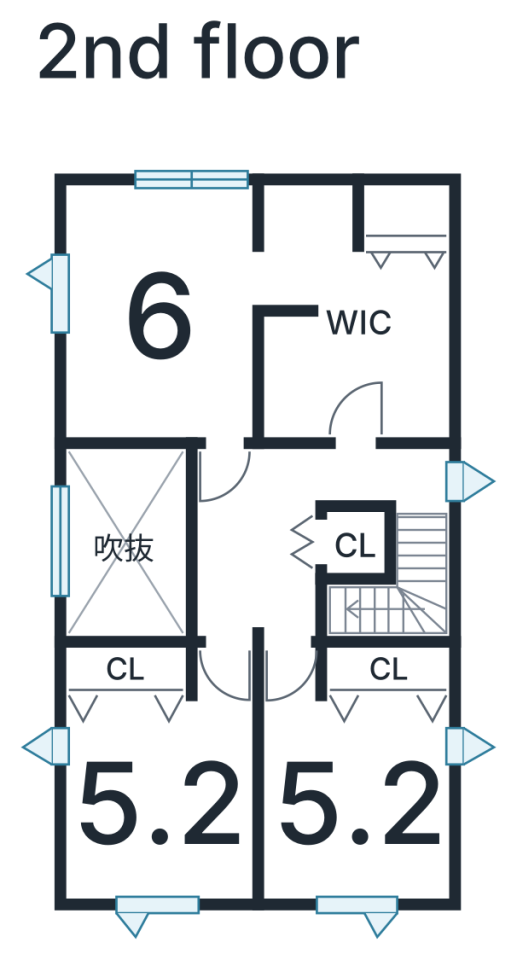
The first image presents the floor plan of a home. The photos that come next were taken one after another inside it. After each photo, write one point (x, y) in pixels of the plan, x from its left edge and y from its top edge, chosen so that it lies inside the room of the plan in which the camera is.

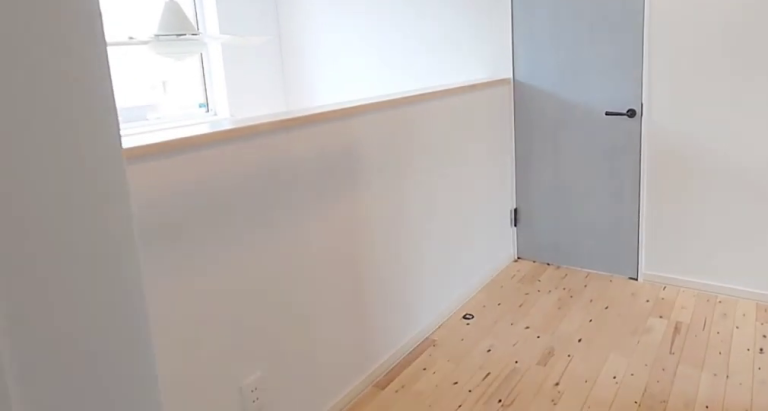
(255, 569)
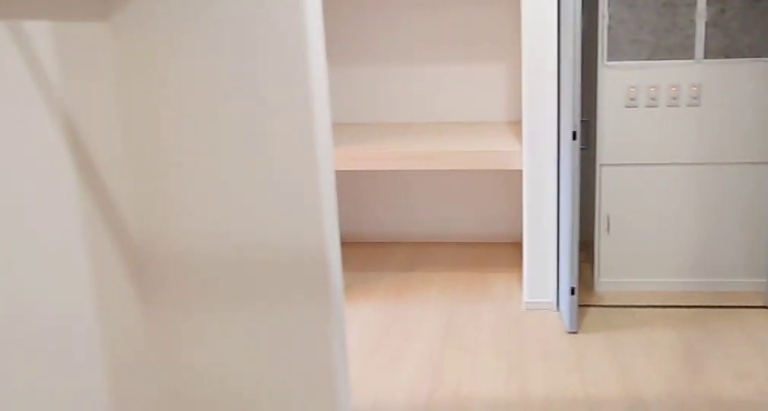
(351, 318)
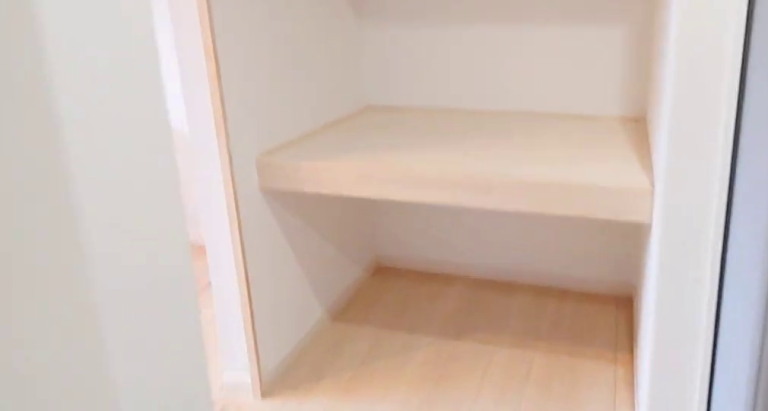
(351, 318)
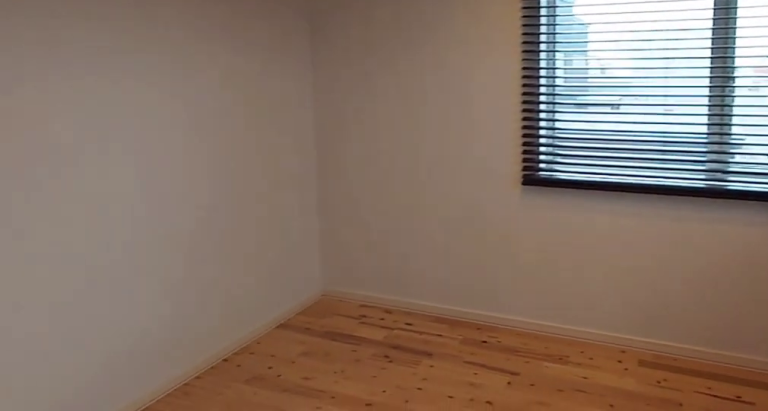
(152, 318)
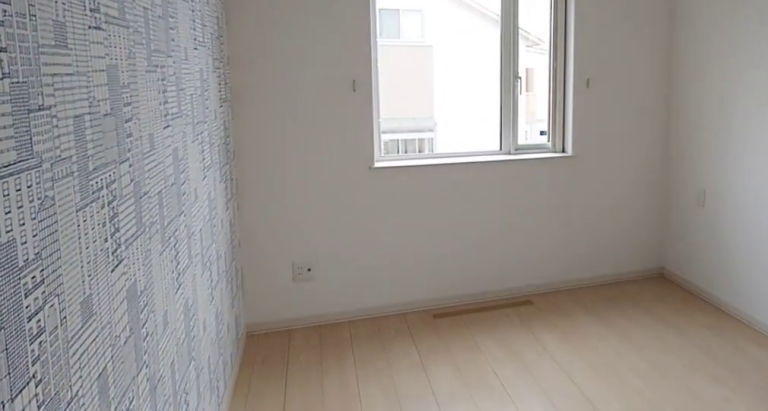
(161, 817)
